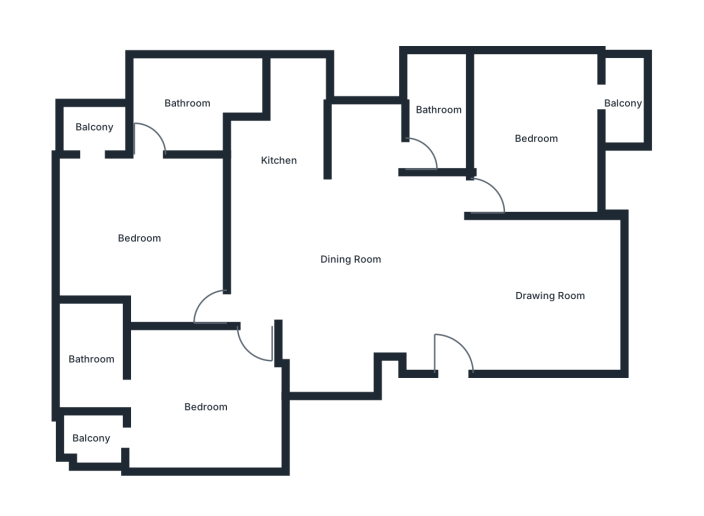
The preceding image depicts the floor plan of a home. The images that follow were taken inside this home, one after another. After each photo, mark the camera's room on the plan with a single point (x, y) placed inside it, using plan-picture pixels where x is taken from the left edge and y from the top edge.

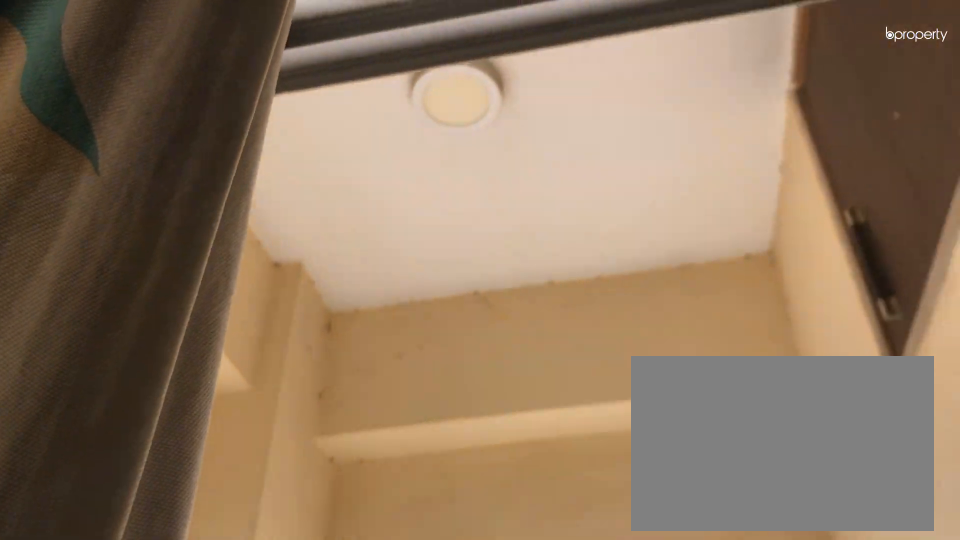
(95, 126)
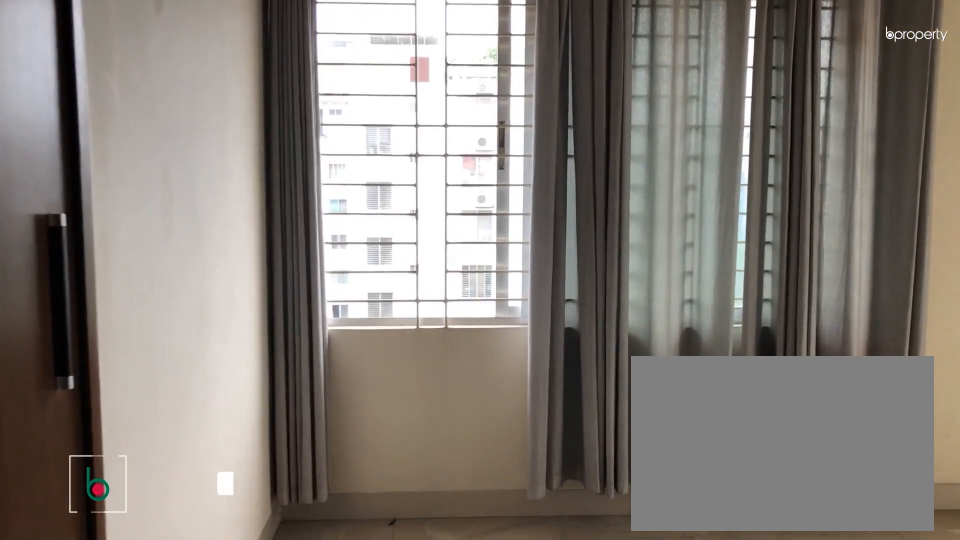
(207, 407)
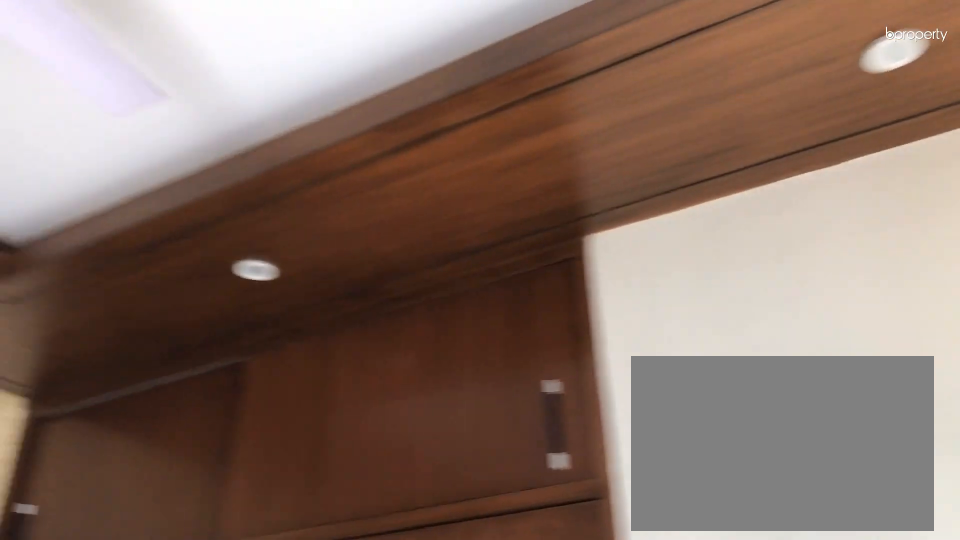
(206, 407)
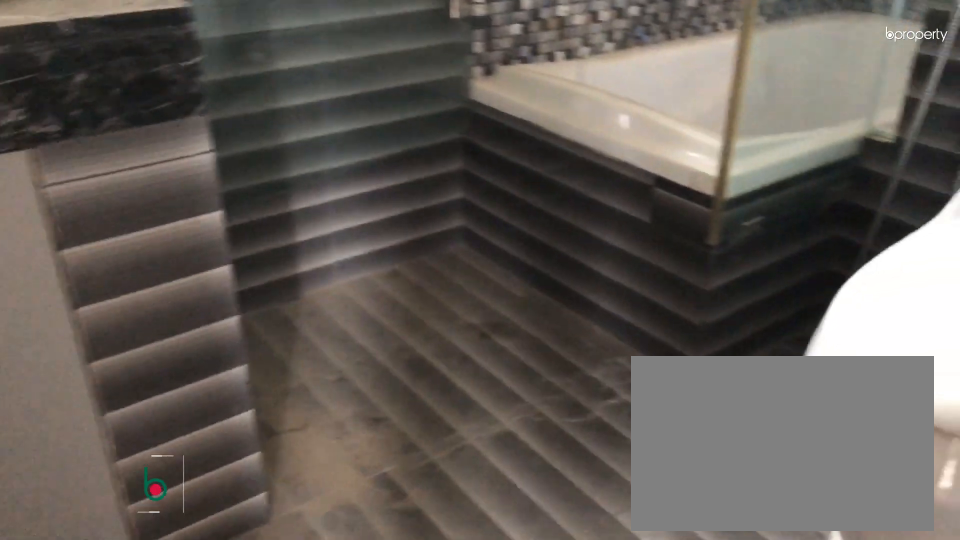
(91, 359)
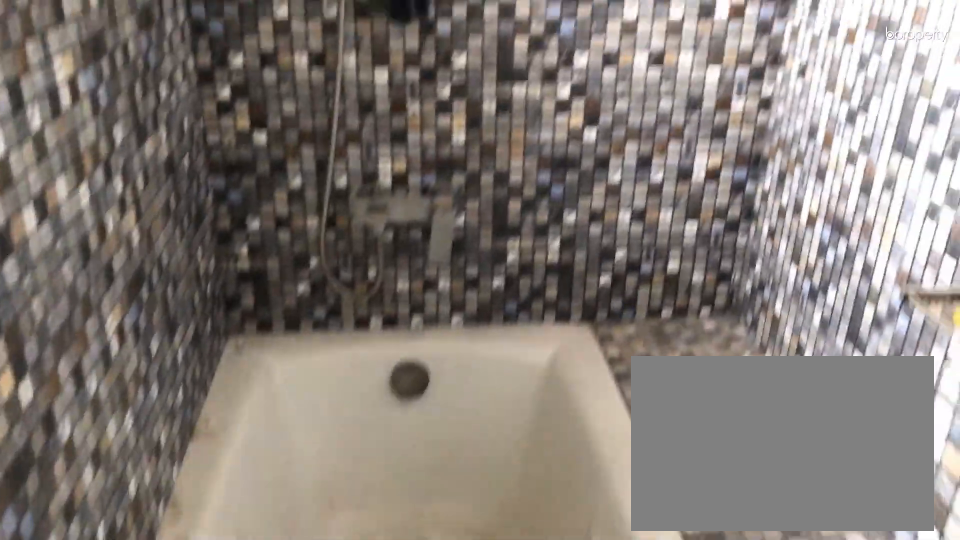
(91, 359)
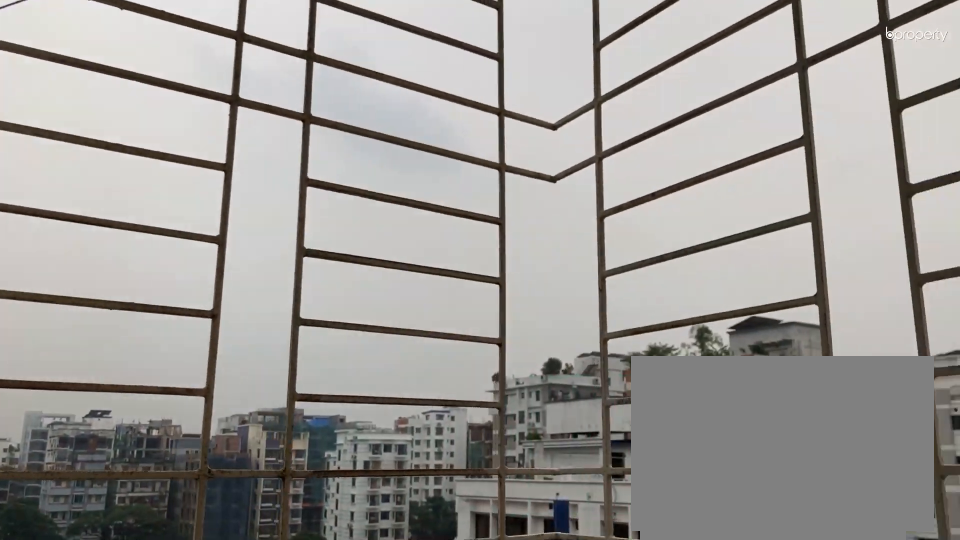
(90, 437)
